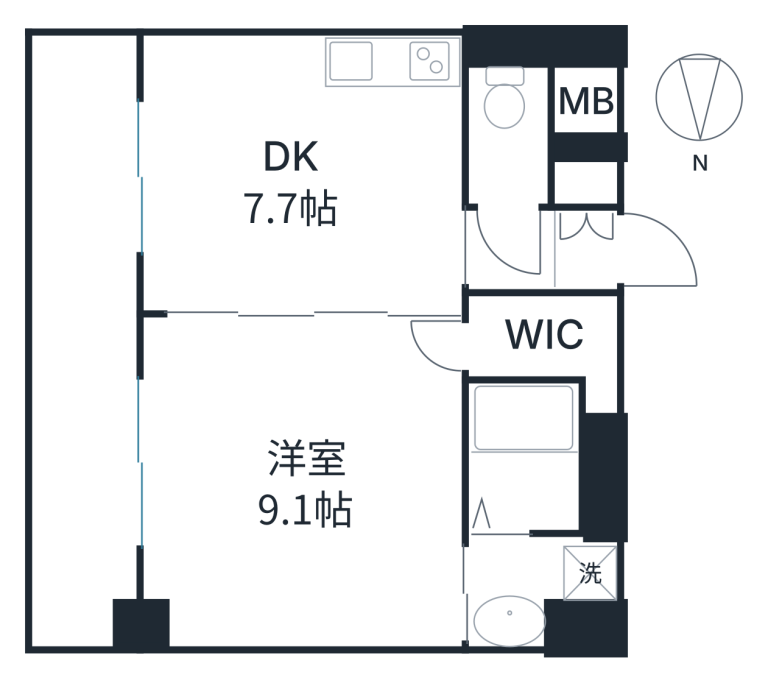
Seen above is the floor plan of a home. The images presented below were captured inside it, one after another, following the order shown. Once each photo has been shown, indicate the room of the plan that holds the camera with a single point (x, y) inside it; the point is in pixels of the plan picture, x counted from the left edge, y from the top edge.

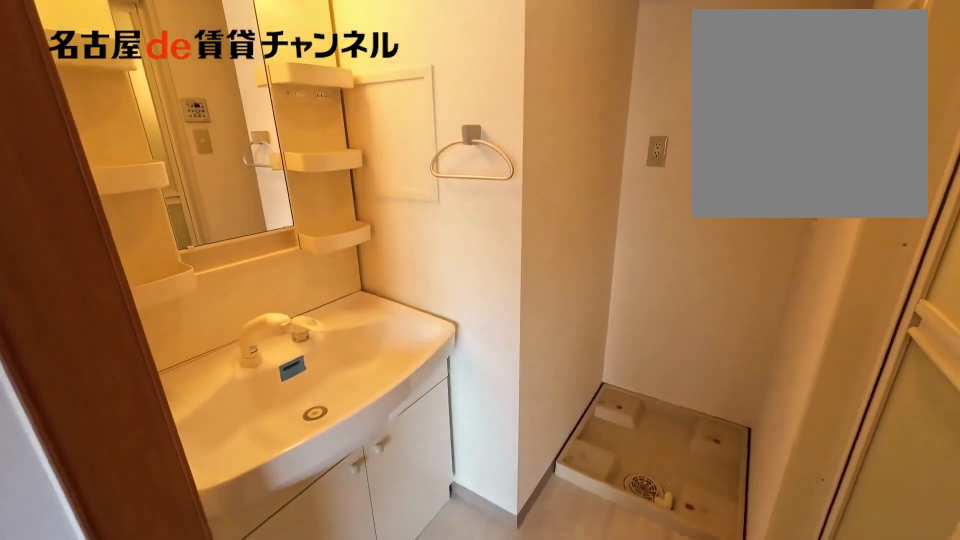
(538, 585)
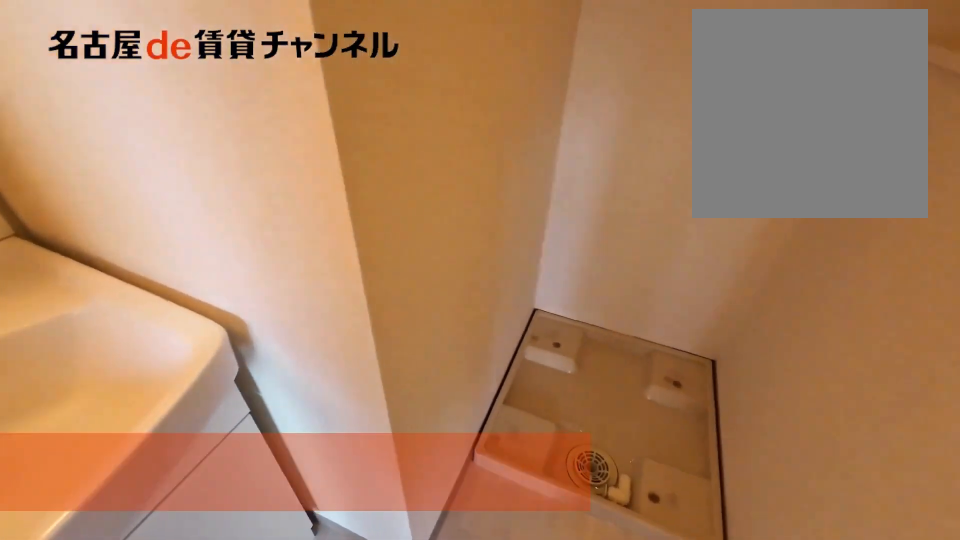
(538, 585)
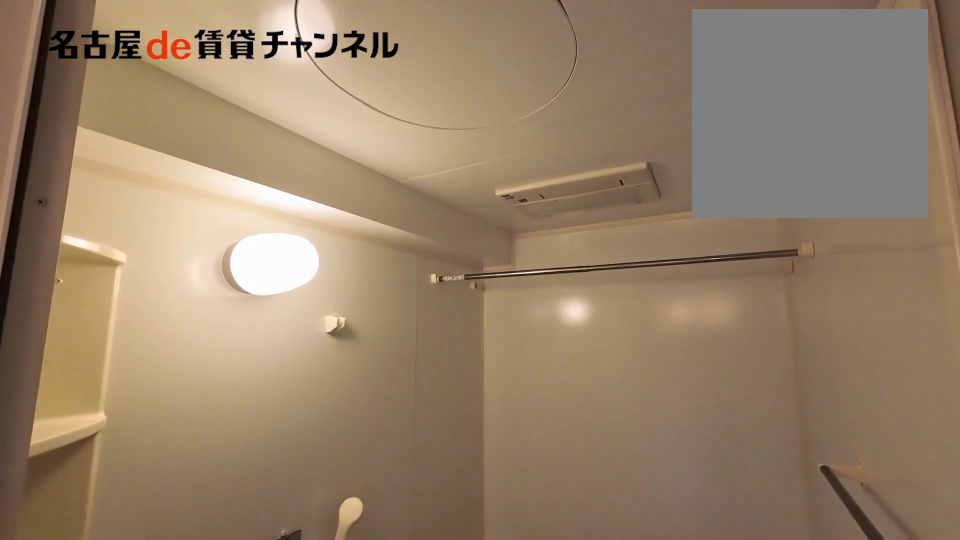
(525, 456)
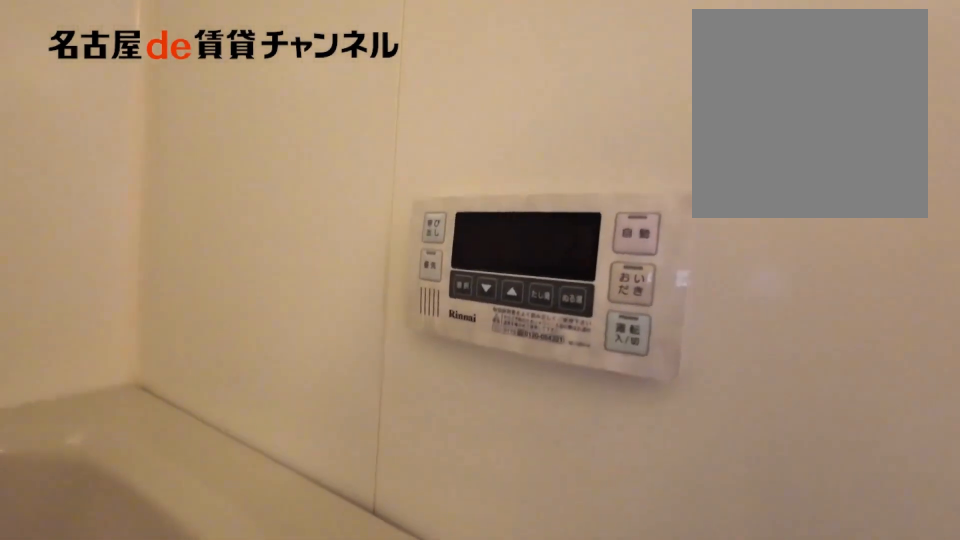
(525, 456)
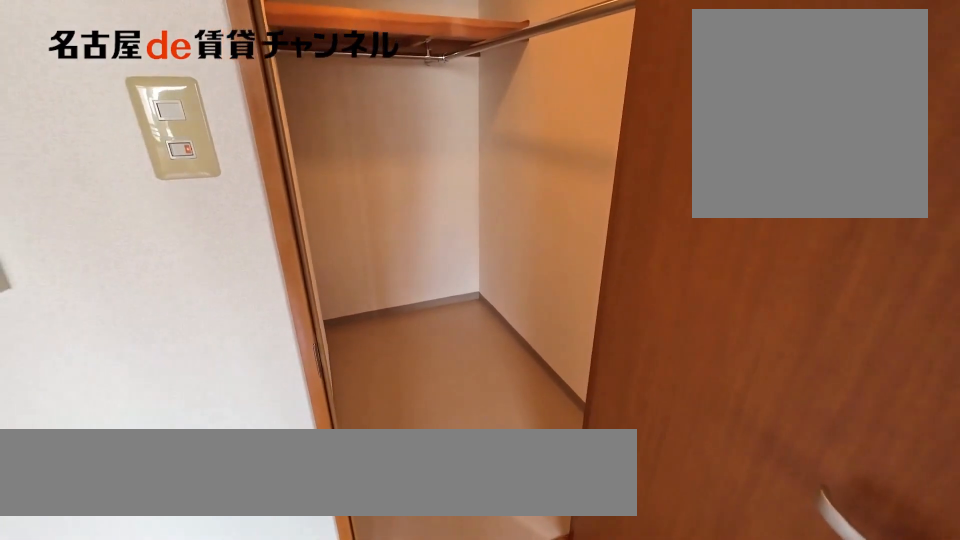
(553, 341)
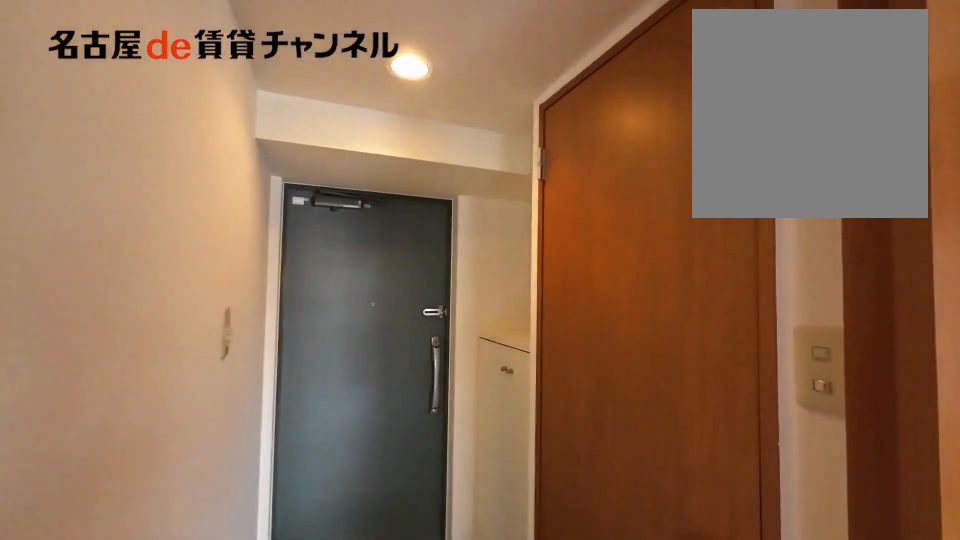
(510, 251)
